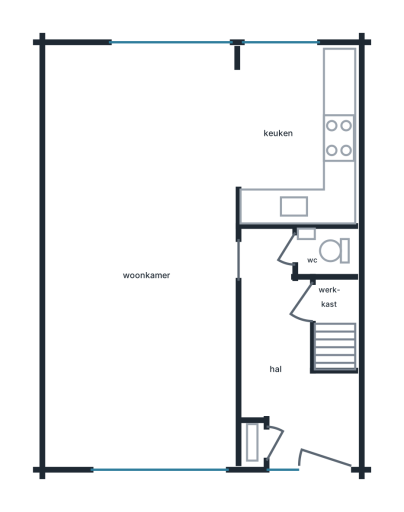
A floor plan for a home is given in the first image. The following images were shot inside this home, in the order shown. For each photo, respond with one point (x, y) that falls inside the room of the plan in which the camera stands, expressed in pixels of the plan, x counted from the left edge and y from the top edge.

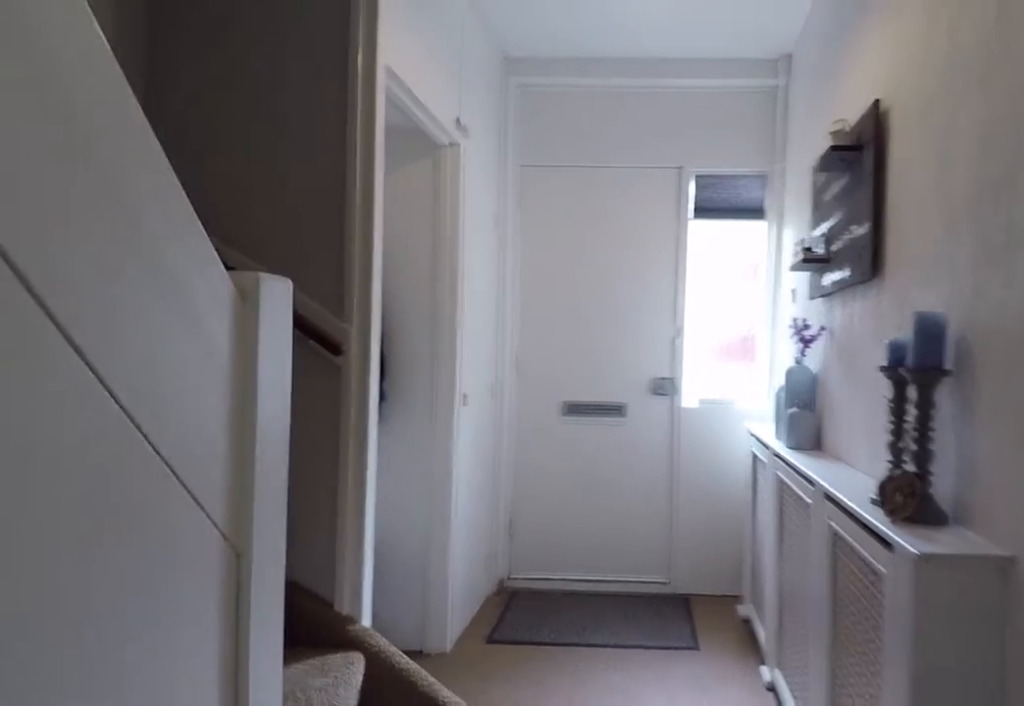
(289, 364)
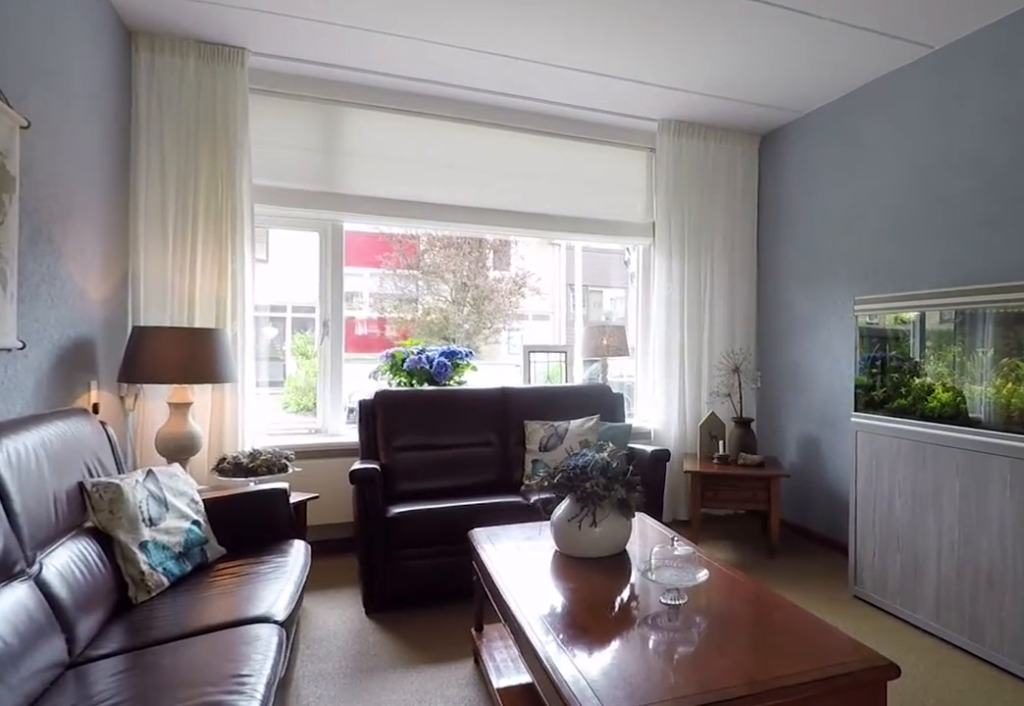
(146, 173)
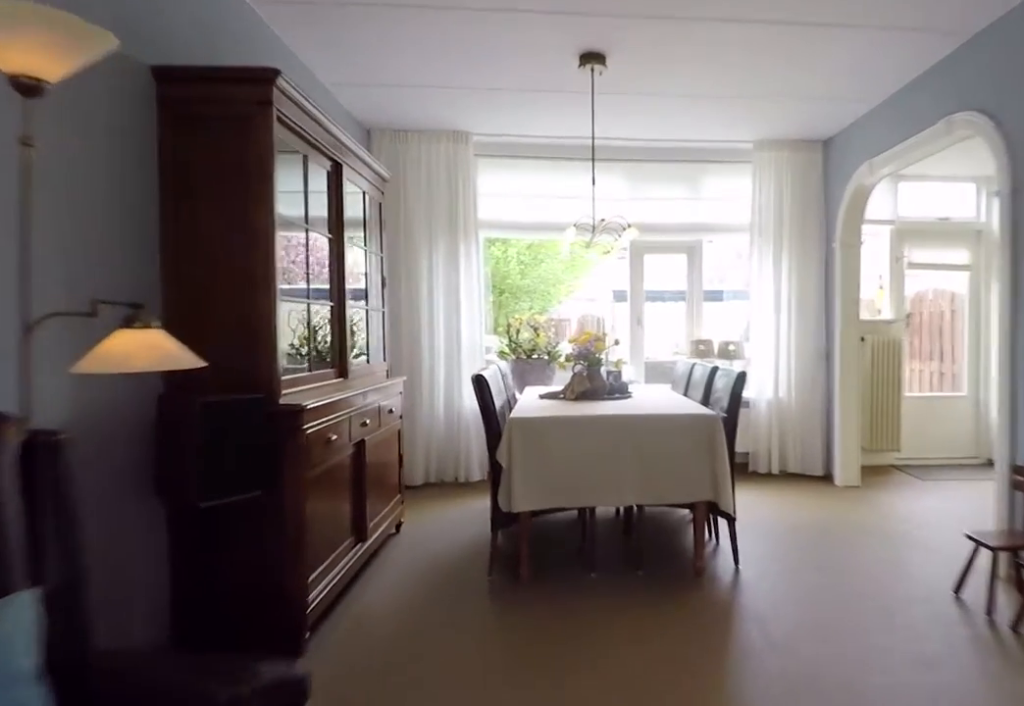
(146, 173)
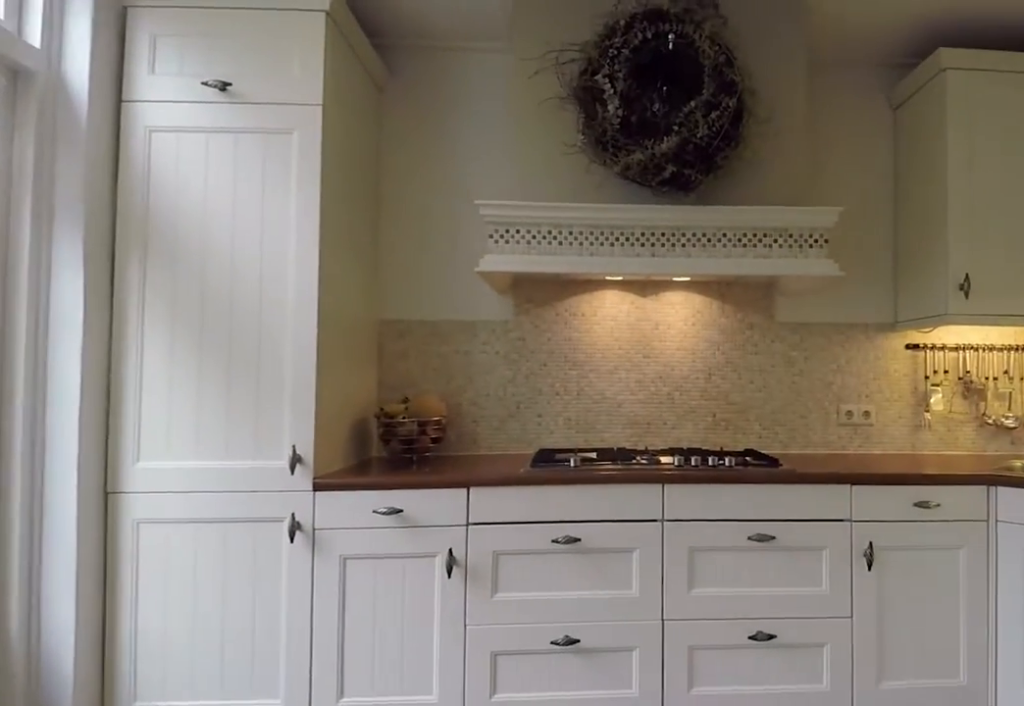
(295, 136)
